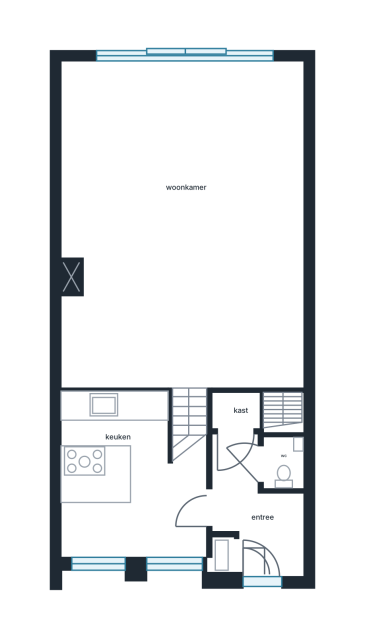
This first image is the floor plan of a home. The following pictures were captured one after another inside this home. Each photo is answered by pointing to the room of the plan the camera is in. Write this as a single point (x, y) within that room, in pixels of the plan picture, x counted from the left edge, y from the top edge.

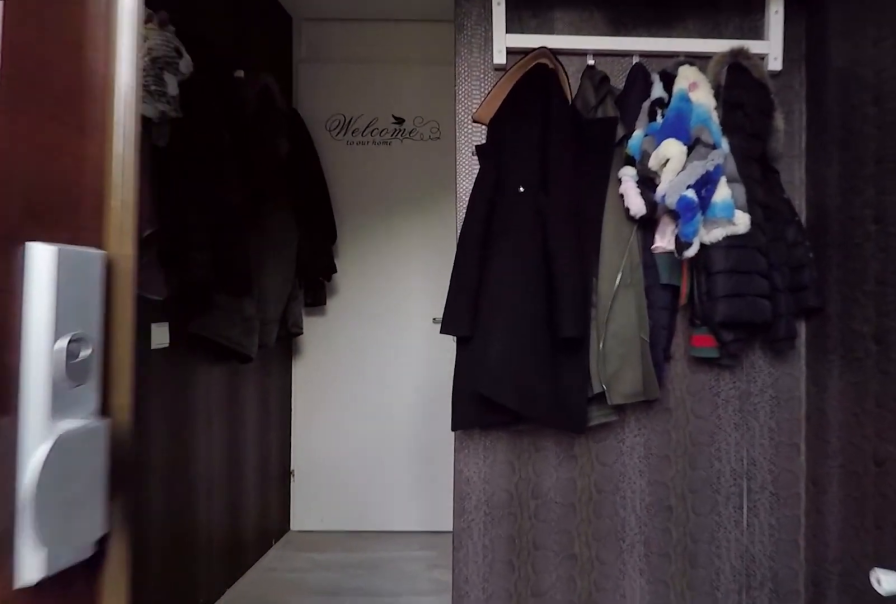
(255, 511)
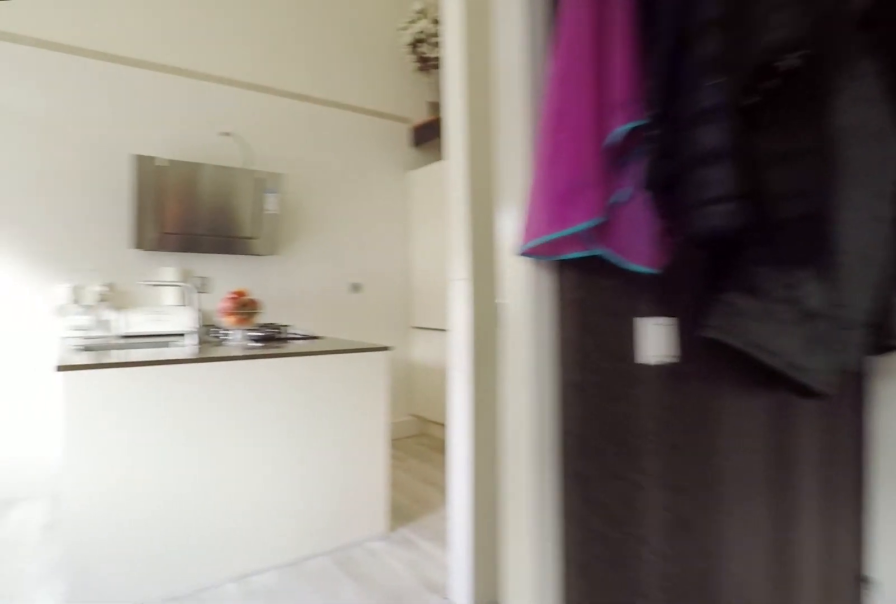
(255, 511)
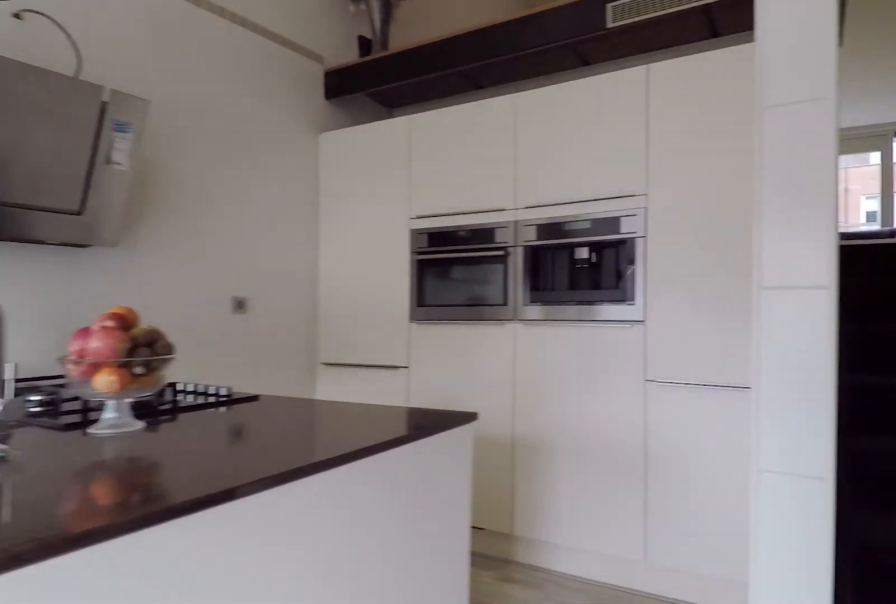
(128, 479)
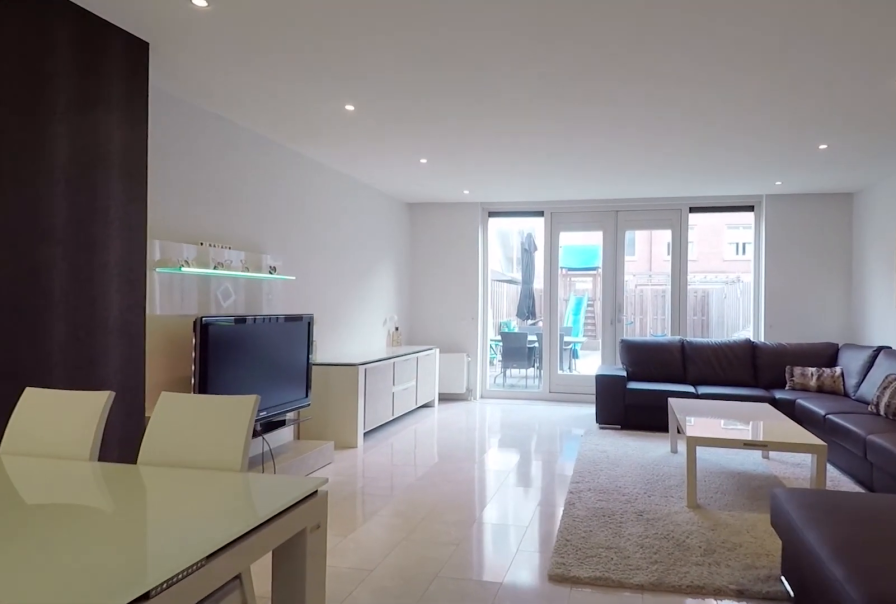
(178, 204)
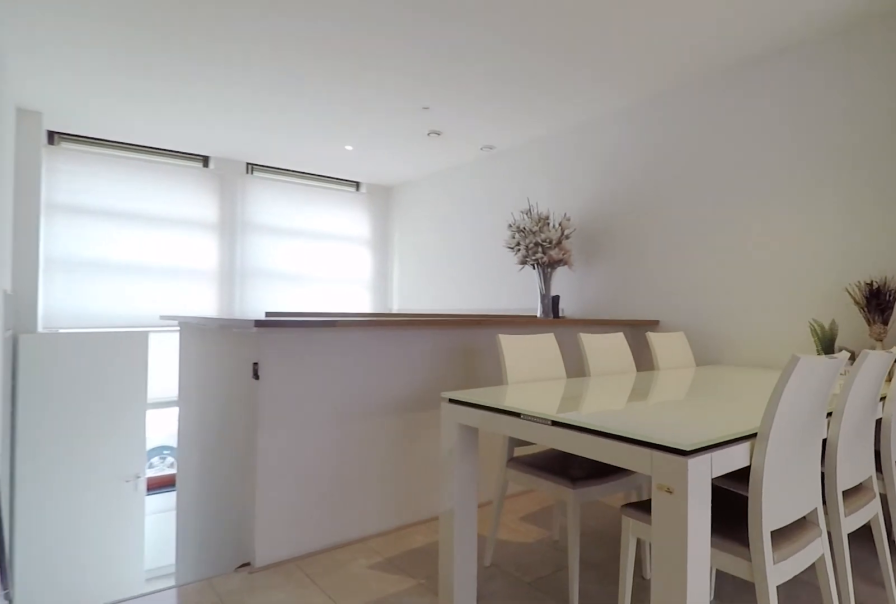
(178, 204)
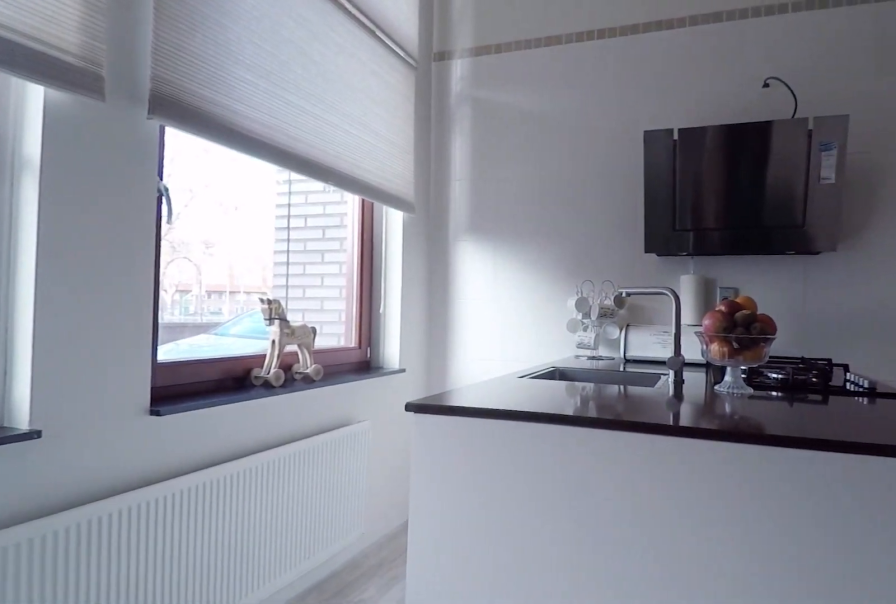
(129, 479)
